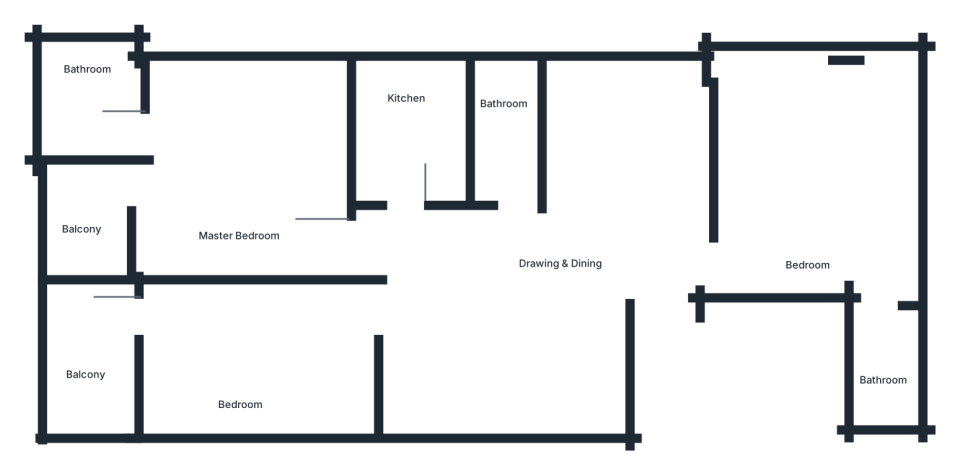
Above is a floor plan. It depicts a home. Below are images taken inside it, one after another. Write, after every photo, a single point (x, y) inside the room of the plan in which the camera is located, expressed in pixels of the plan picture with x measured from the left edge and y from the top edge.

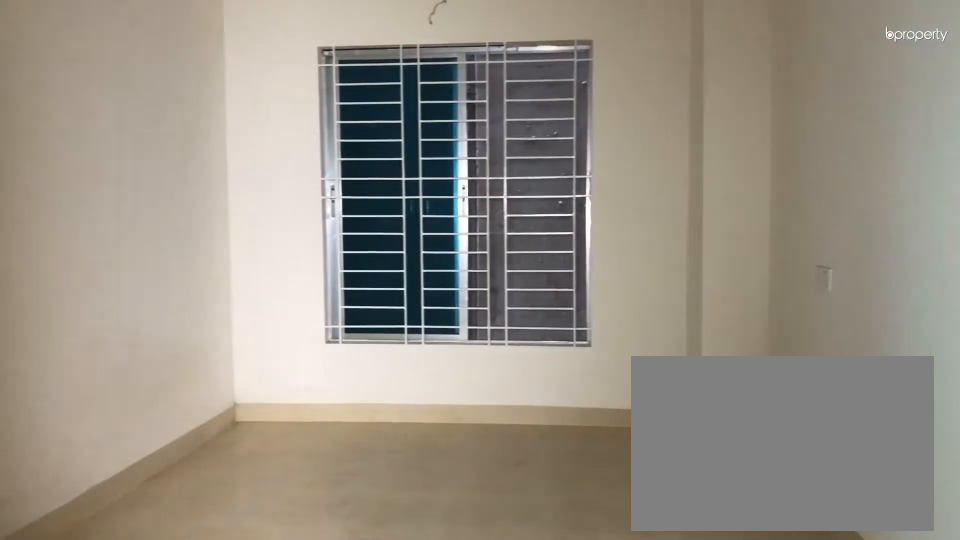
(562, 275)
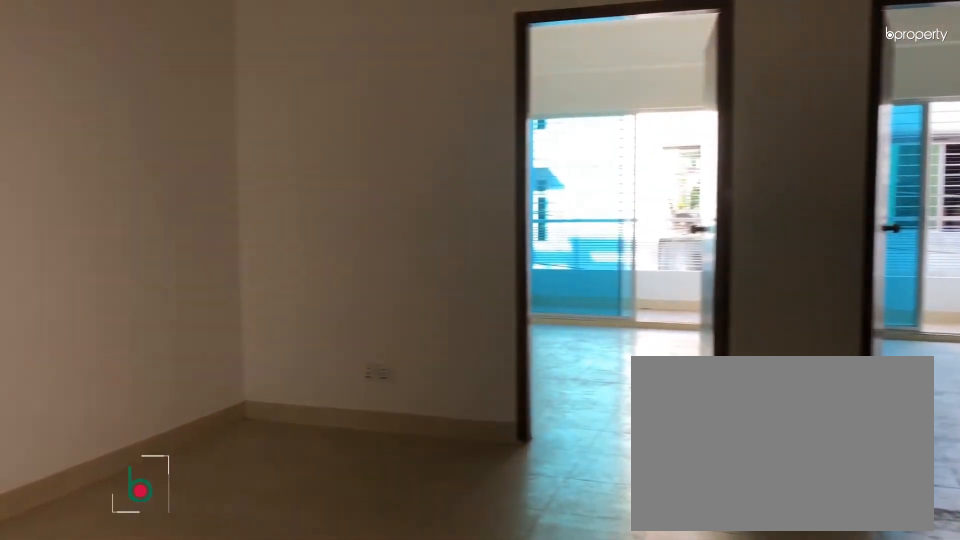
(562, 275)
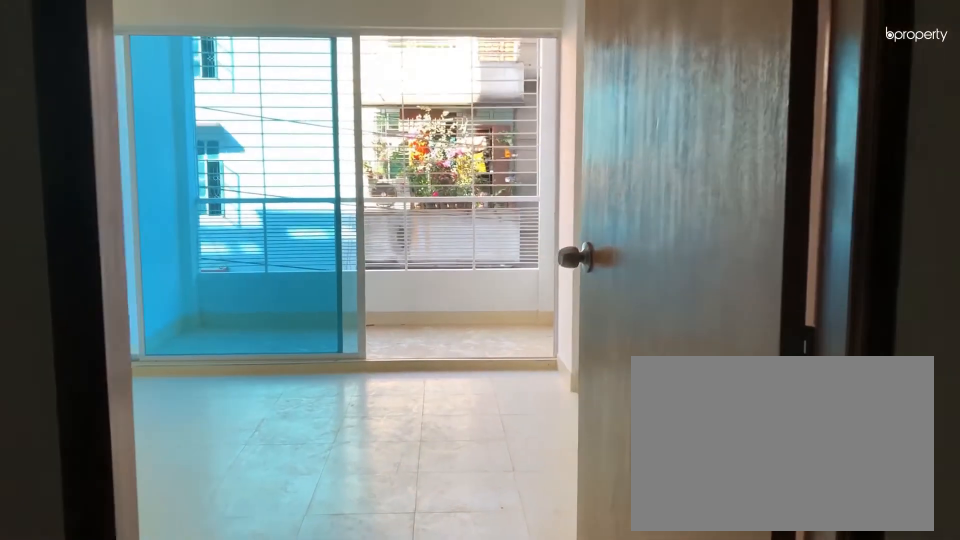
(386, 302)
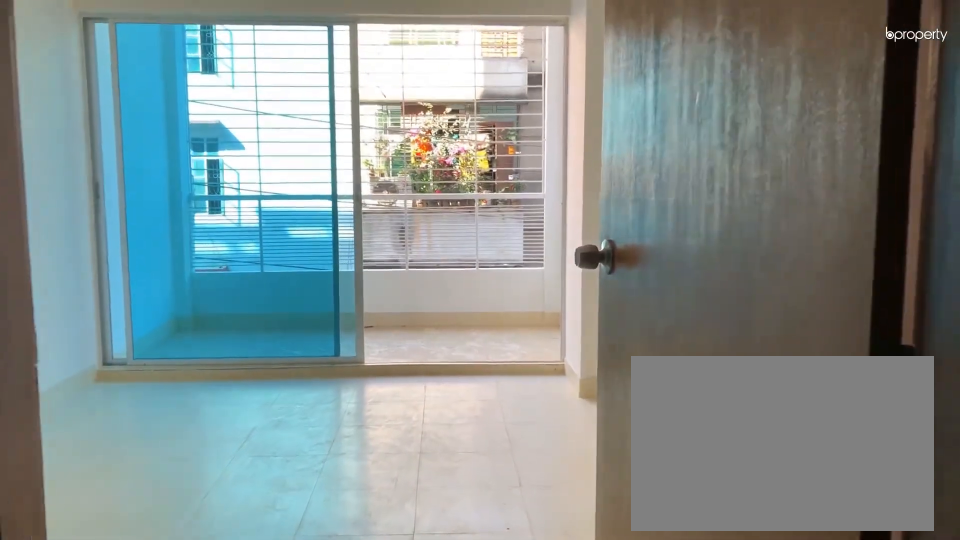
(386, 302)
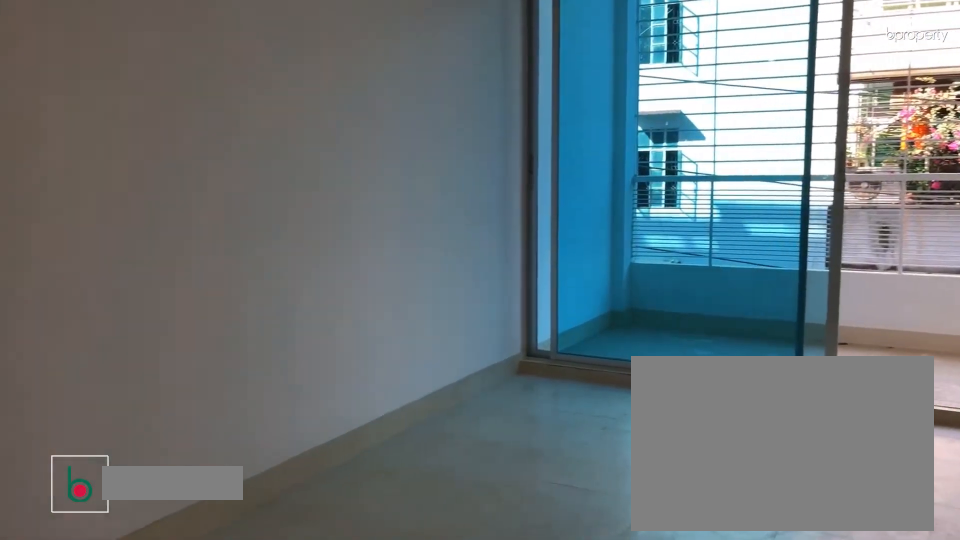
(241, 358)
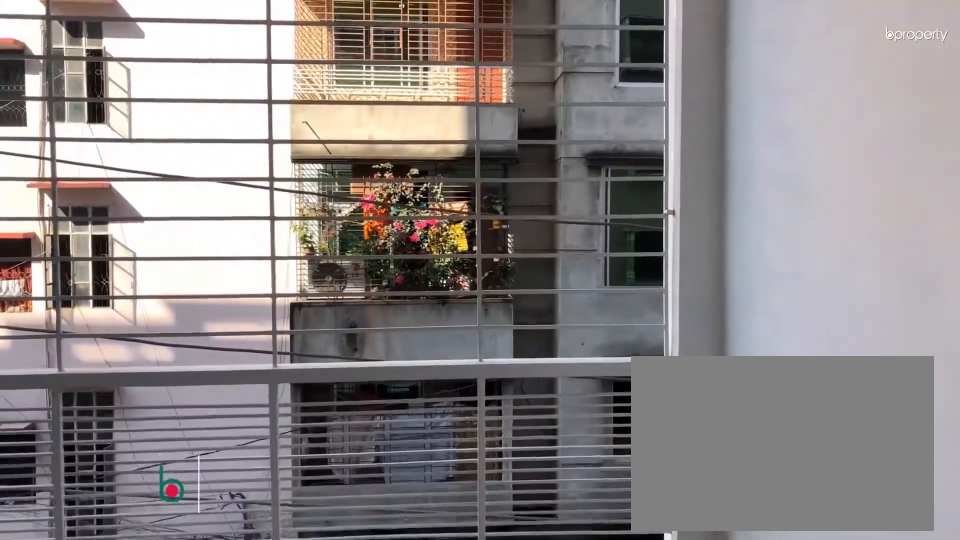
(81, 344)
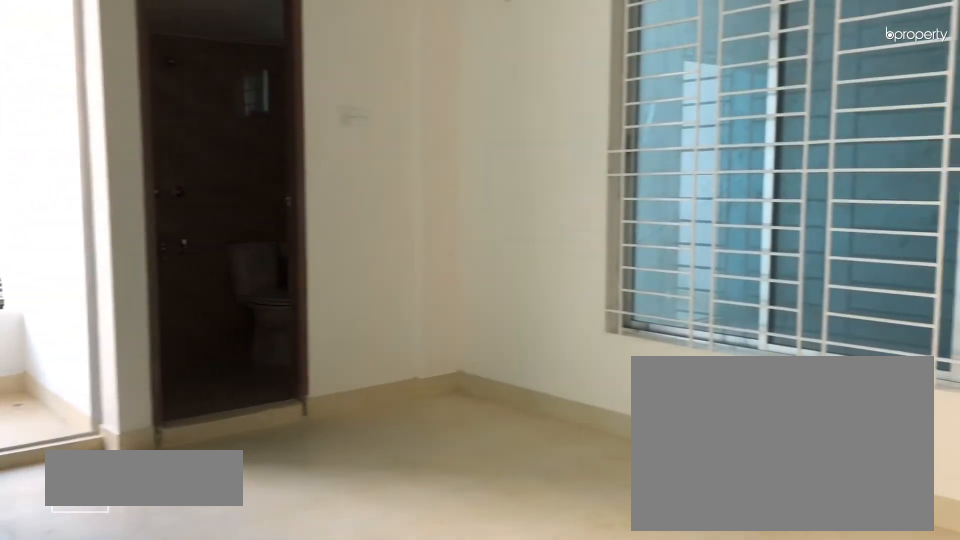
(233, 188)
